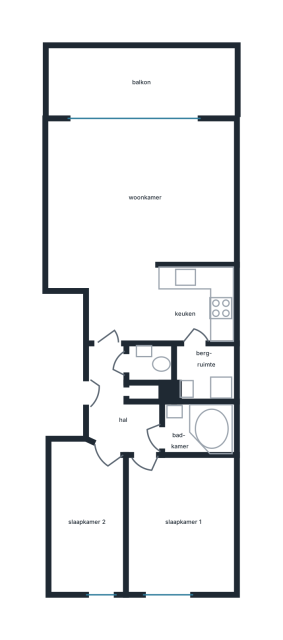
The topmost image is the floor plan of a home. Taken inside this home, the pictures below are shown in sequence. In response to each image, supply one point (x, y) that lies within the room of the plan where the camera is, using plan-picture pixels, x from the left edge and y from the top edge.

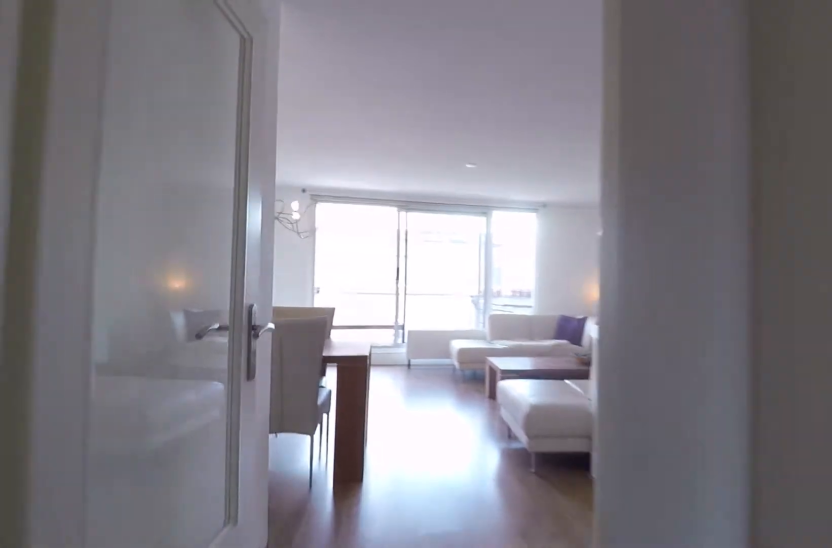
(120, 406)
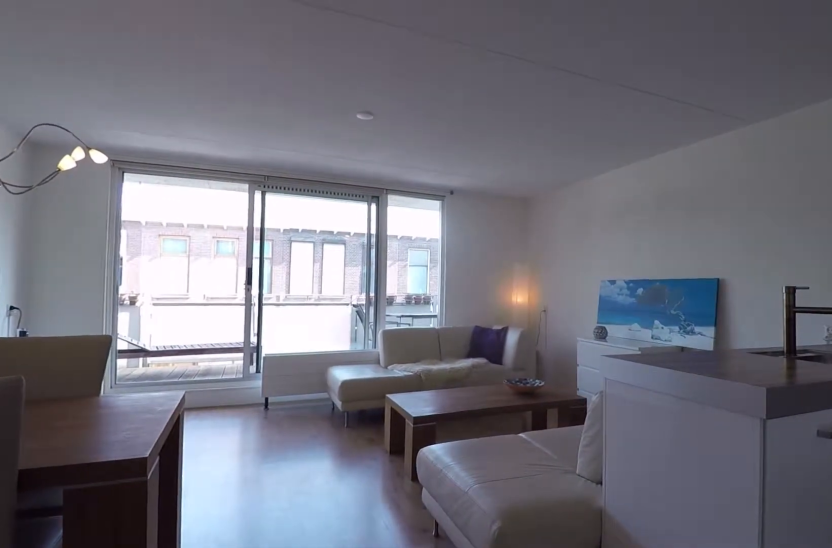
(152, 300)
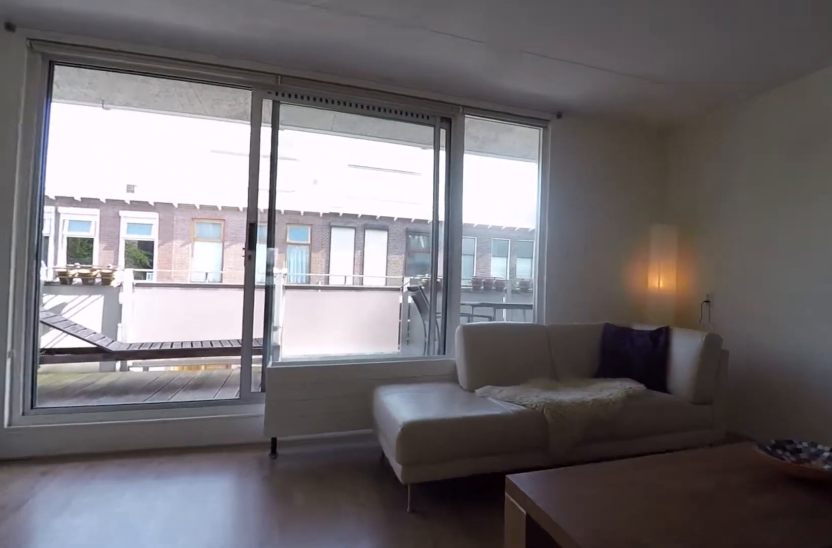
(141, 193)
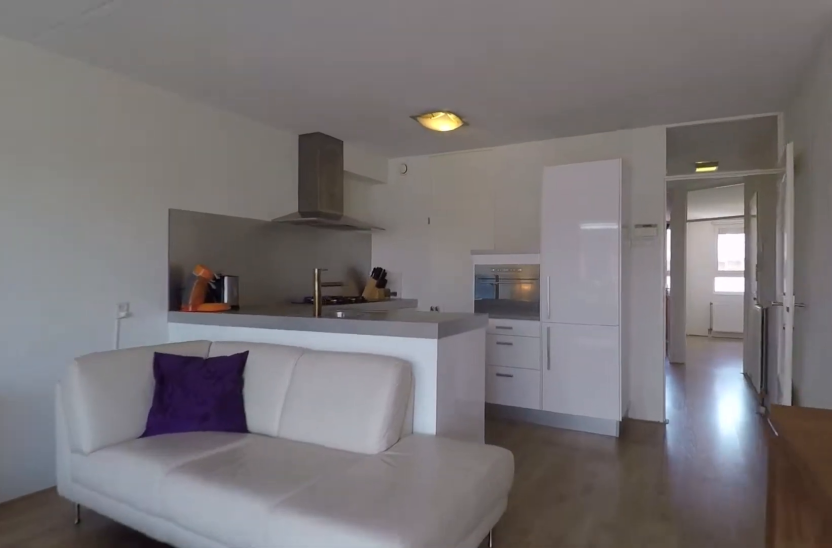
(141, 193)
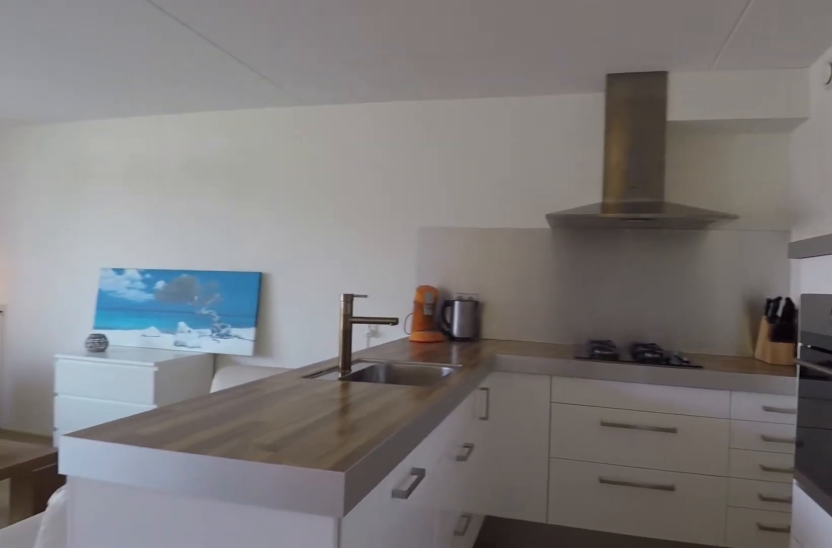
(152, 301)
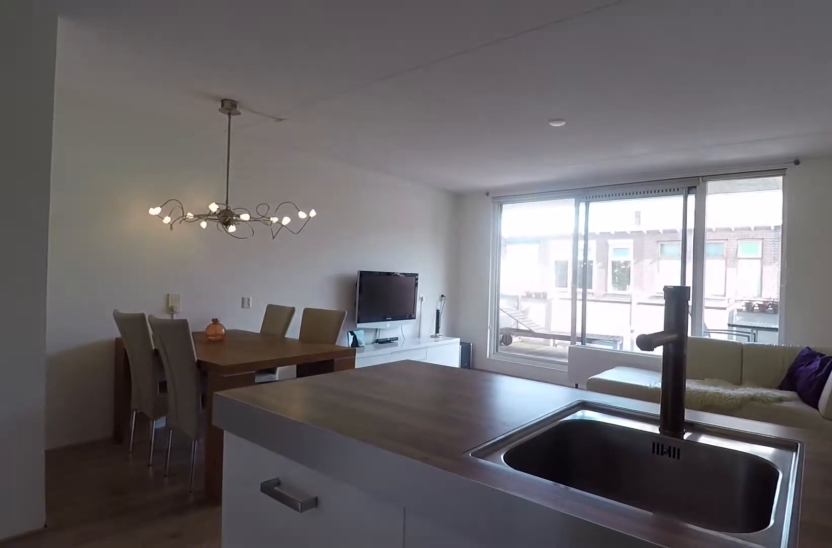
(152, 301)
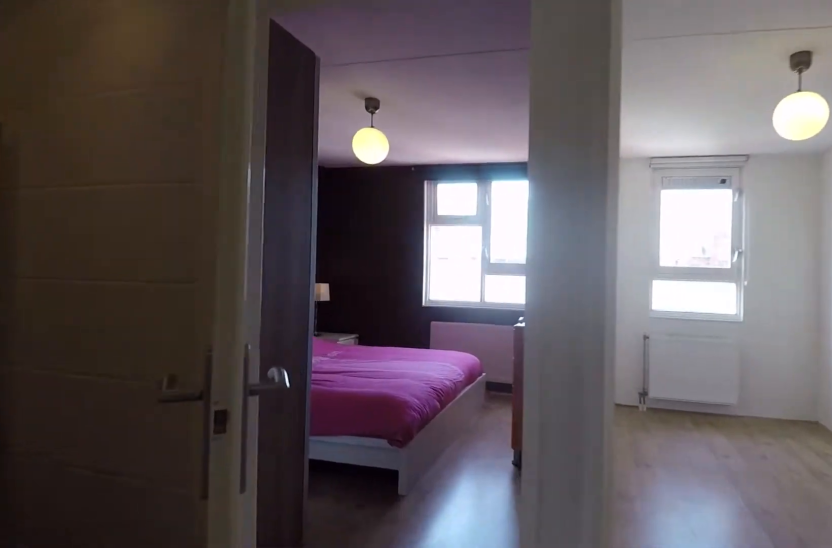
(120, 407)
